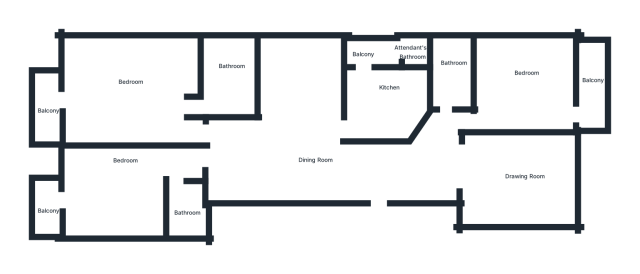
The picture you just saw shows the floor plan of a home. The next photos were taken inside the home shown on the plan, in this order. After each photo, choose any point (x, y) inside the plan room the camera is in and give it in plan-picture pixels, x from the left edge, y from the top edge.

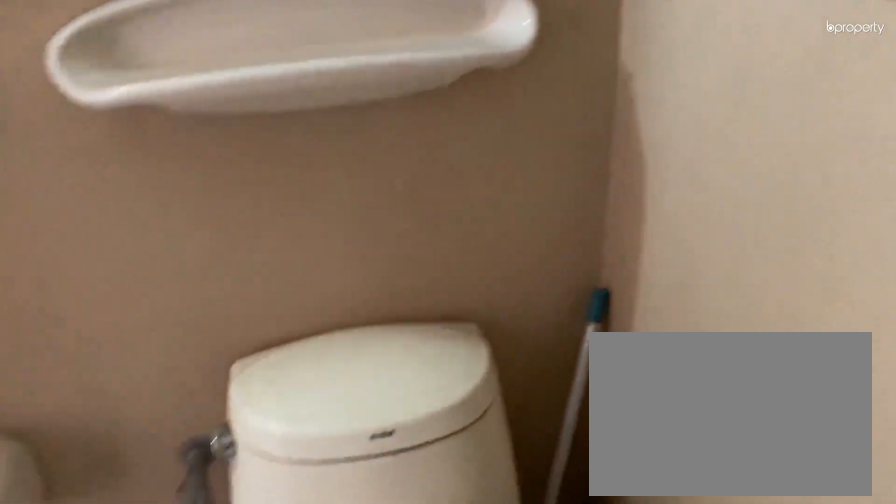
(182, 209)
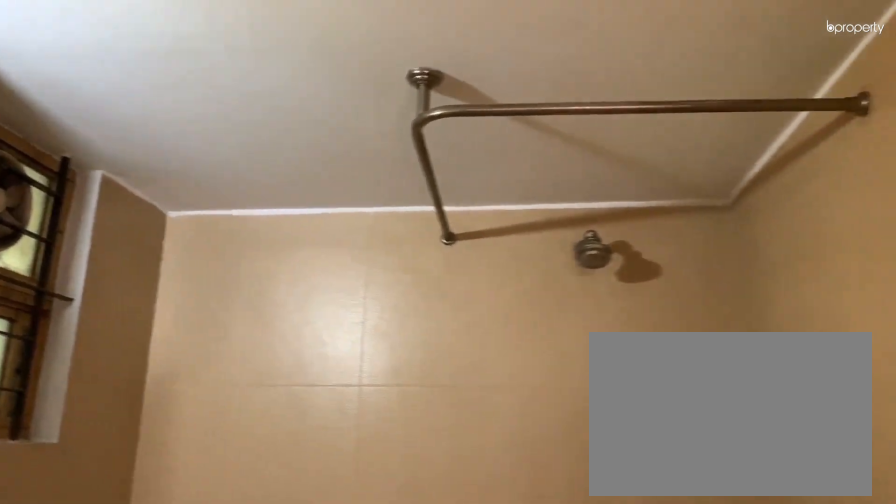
(182, 209)
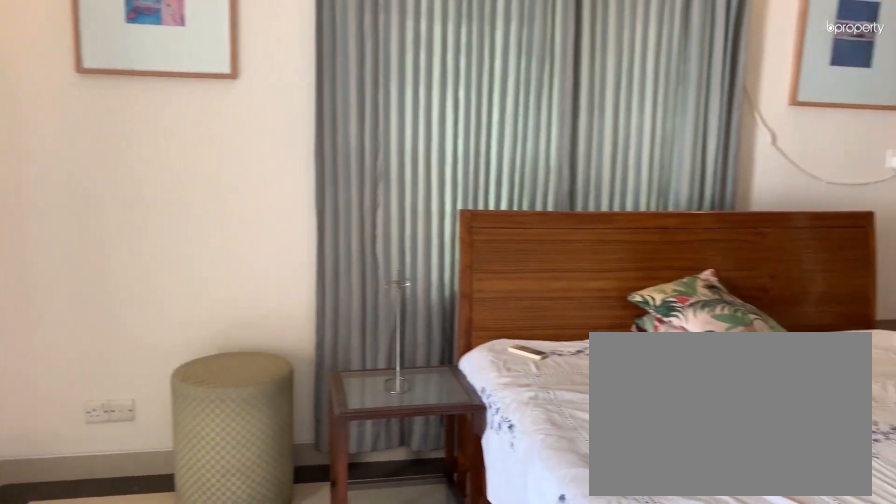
(141, 95)
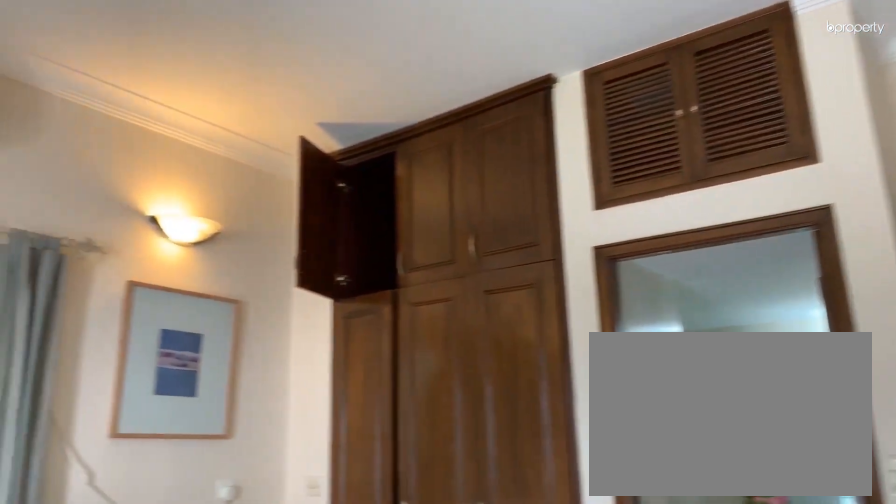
(141, 95)
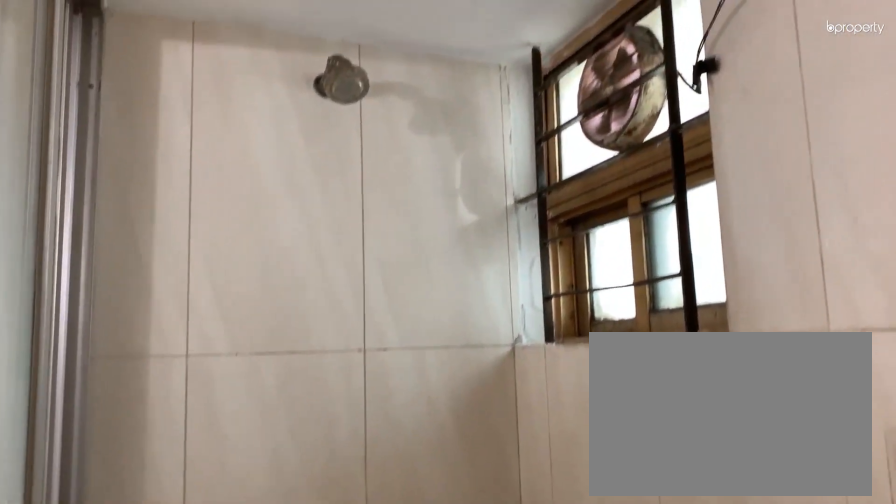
(231, 88)
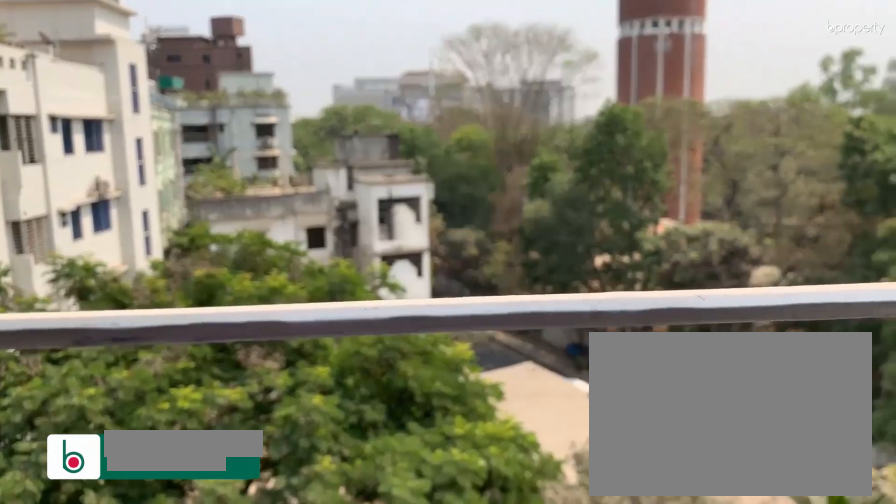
(50, 102)
